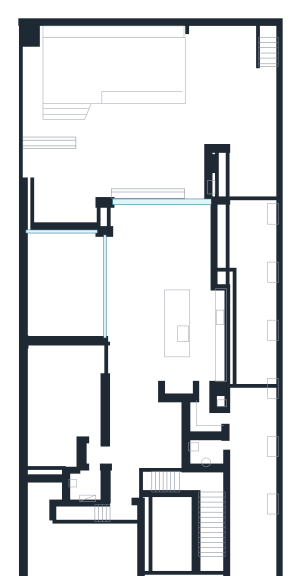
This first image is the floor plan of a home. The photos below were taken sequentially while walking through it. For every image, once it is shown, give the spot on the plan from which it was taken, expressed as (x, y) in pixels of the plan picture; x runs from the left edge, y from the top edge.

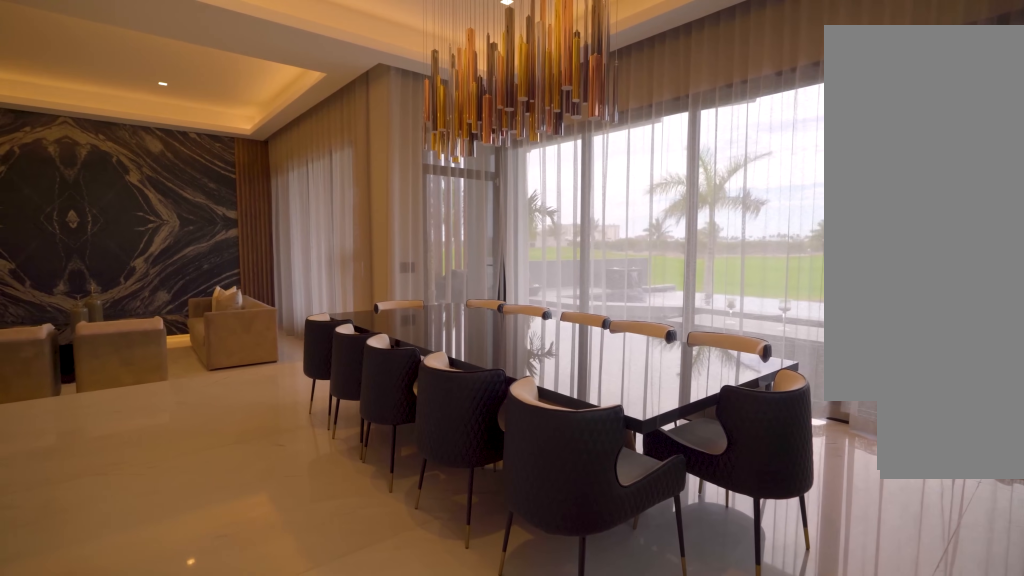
(185, 275)
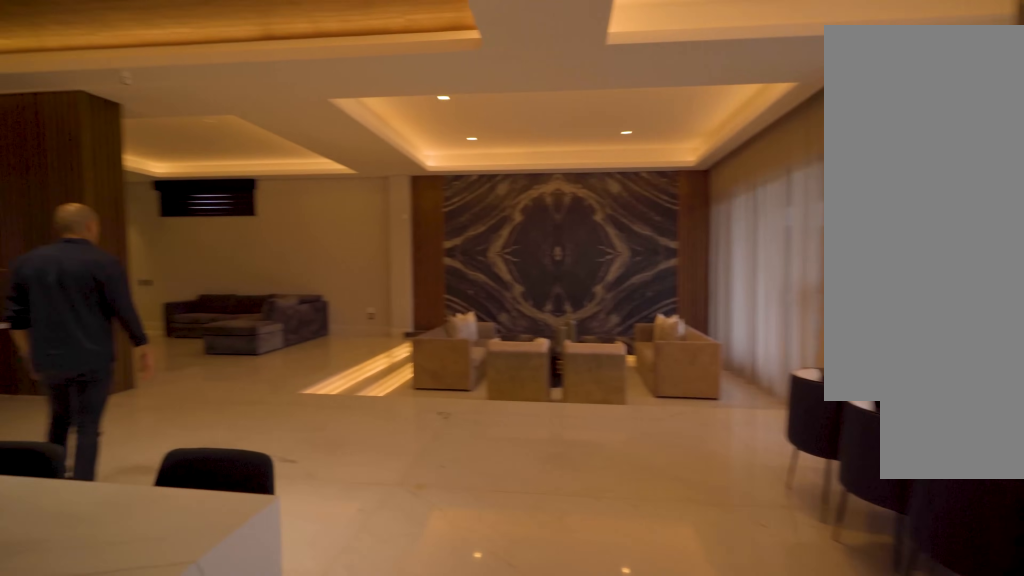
(197, 277)
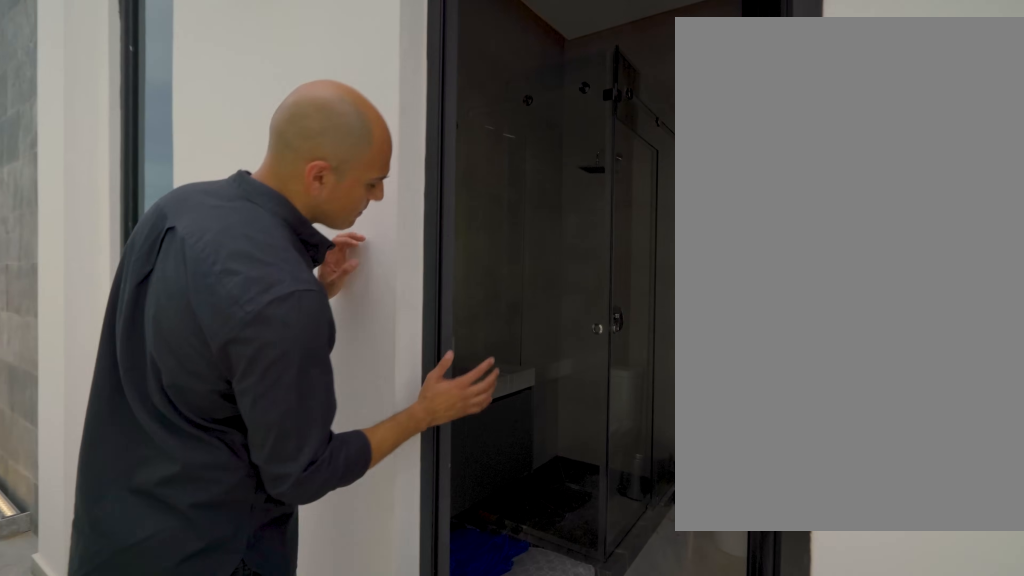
(228, 445)
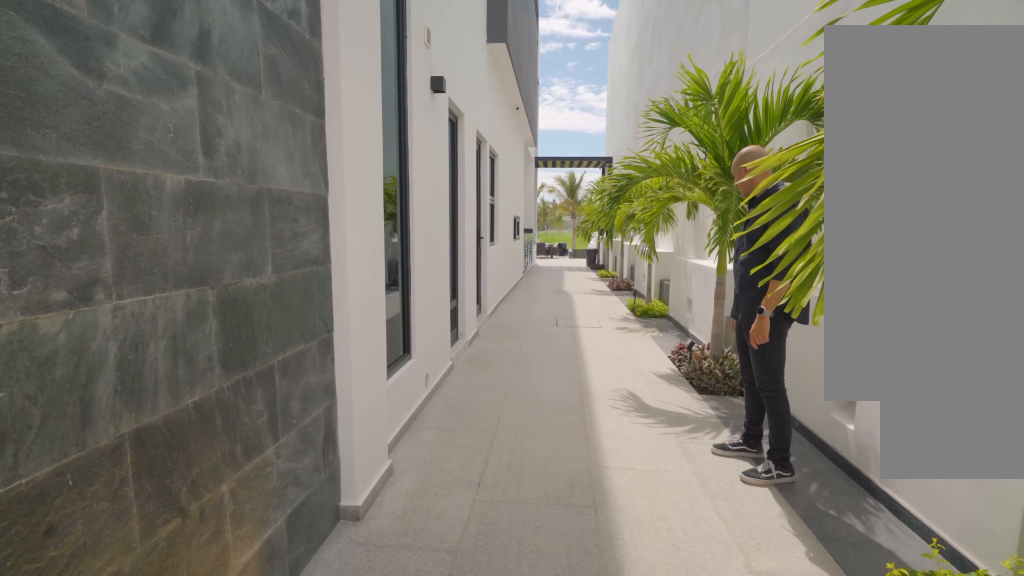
(249, 527)
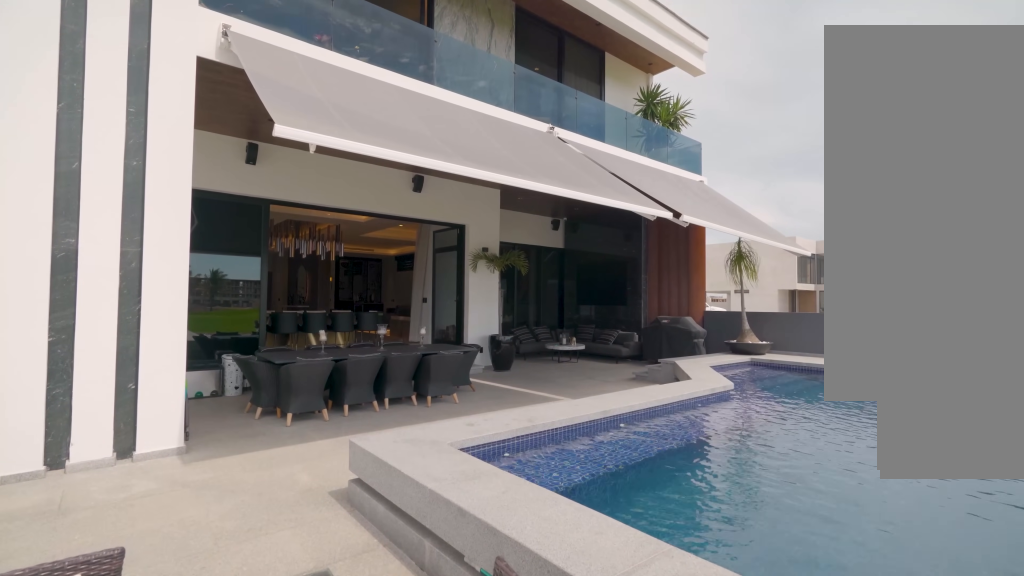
(209, 97)
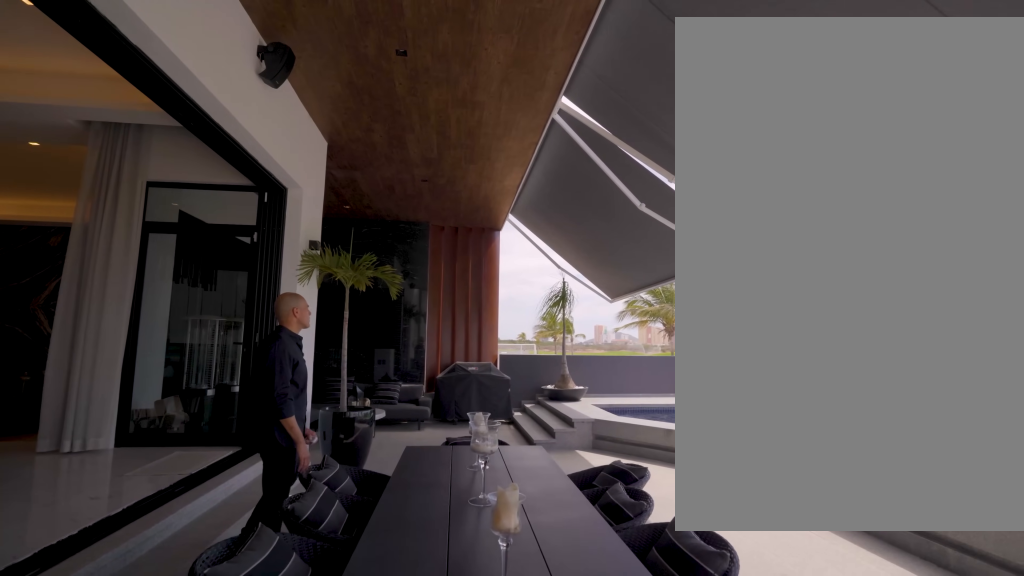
(200, 146)
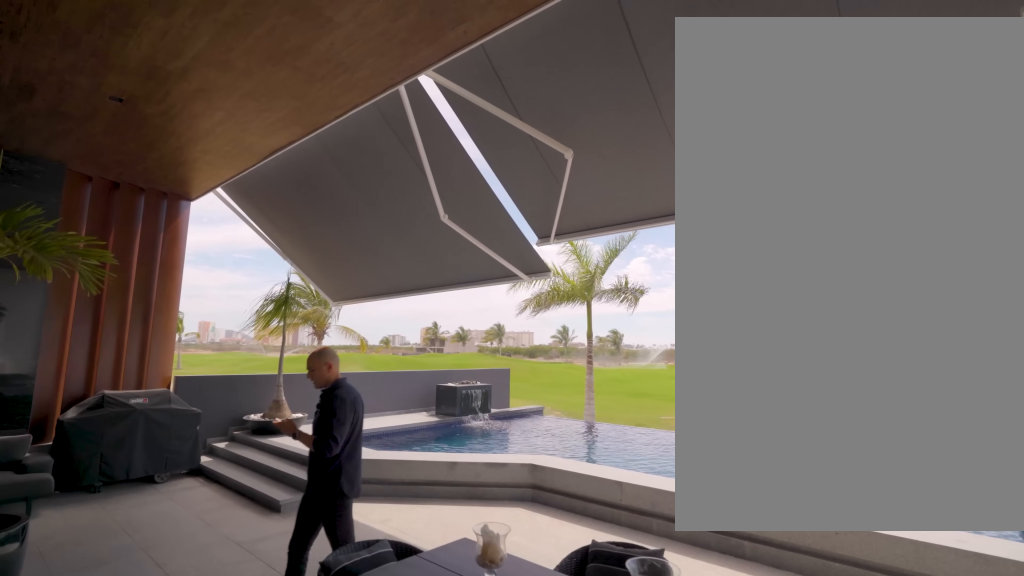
(159, 188)
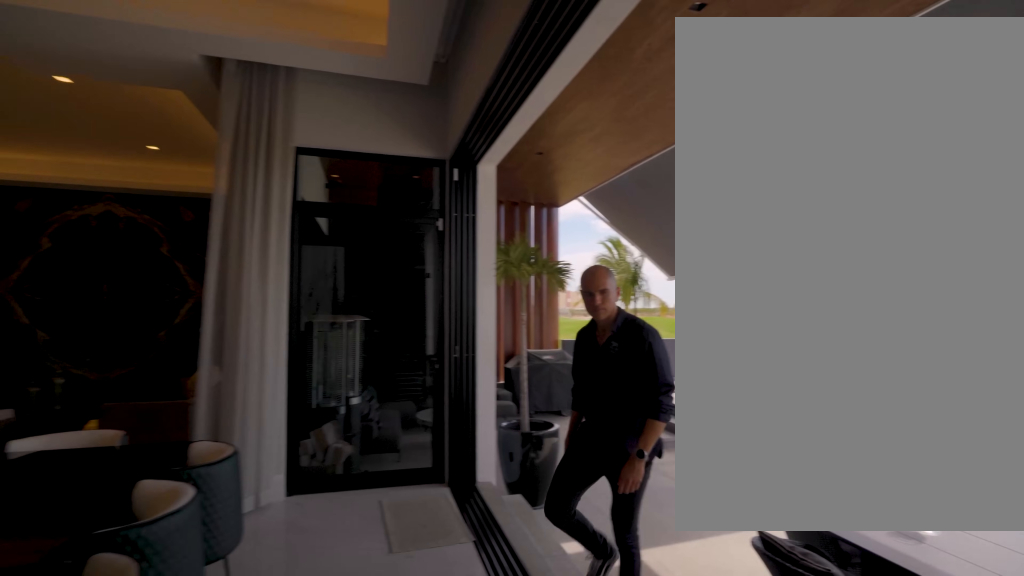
(196, 250)
